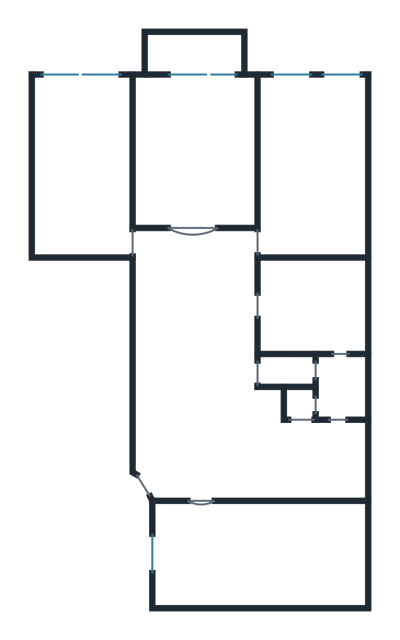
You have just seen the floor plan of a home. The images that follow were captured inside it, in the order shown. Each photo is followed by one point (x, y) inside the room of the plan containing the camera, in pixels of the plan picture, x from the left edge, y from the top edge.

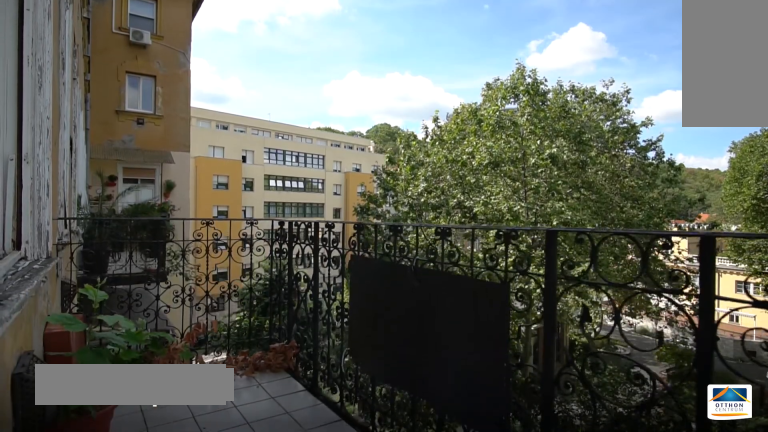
(197, 54)
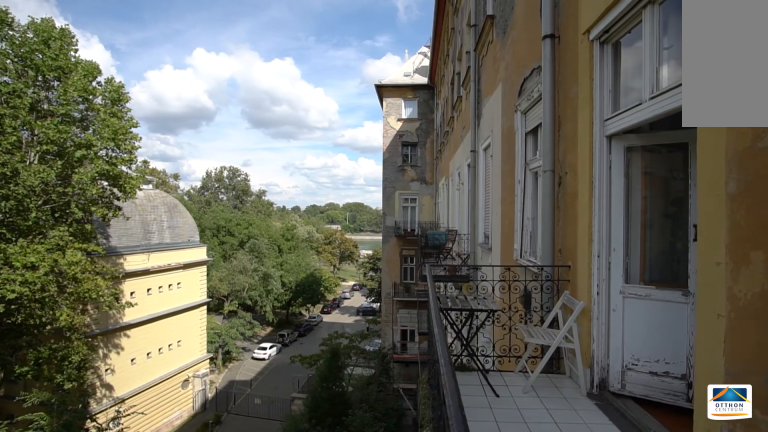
(196, 54)
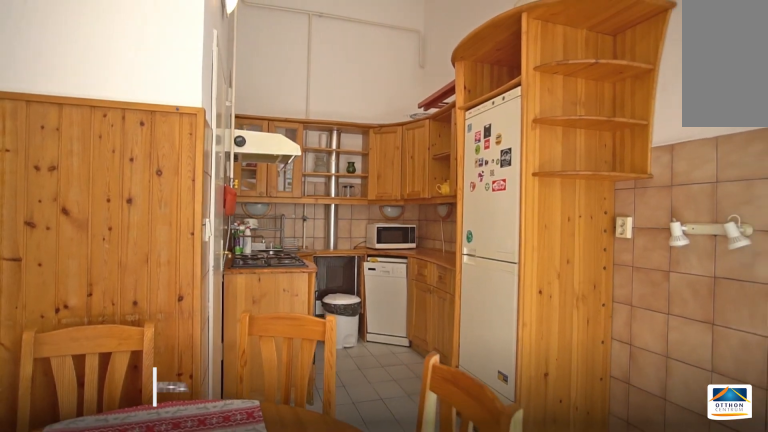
(346, 465)
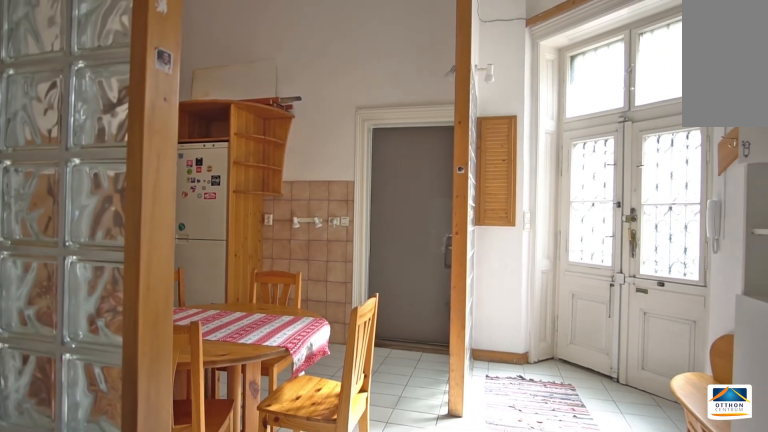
(245, 465)
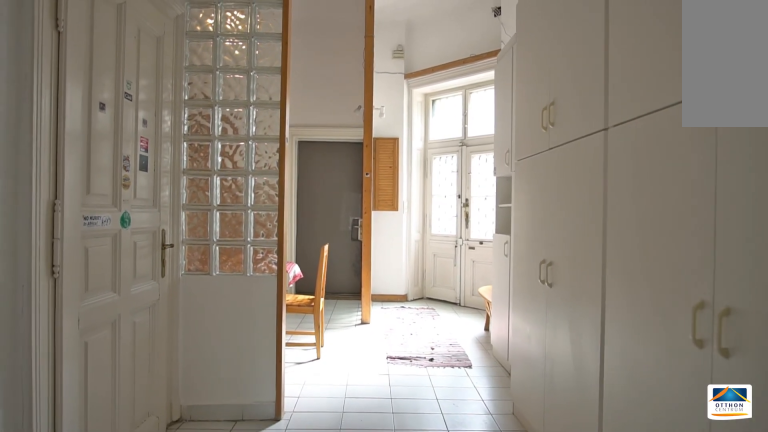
(201, 383)
